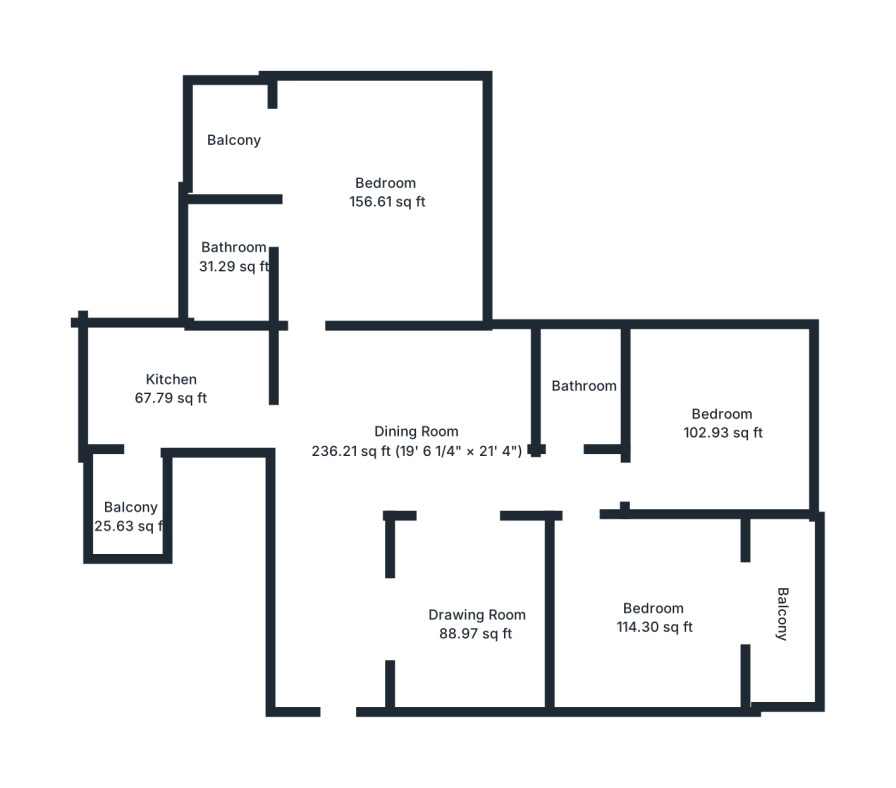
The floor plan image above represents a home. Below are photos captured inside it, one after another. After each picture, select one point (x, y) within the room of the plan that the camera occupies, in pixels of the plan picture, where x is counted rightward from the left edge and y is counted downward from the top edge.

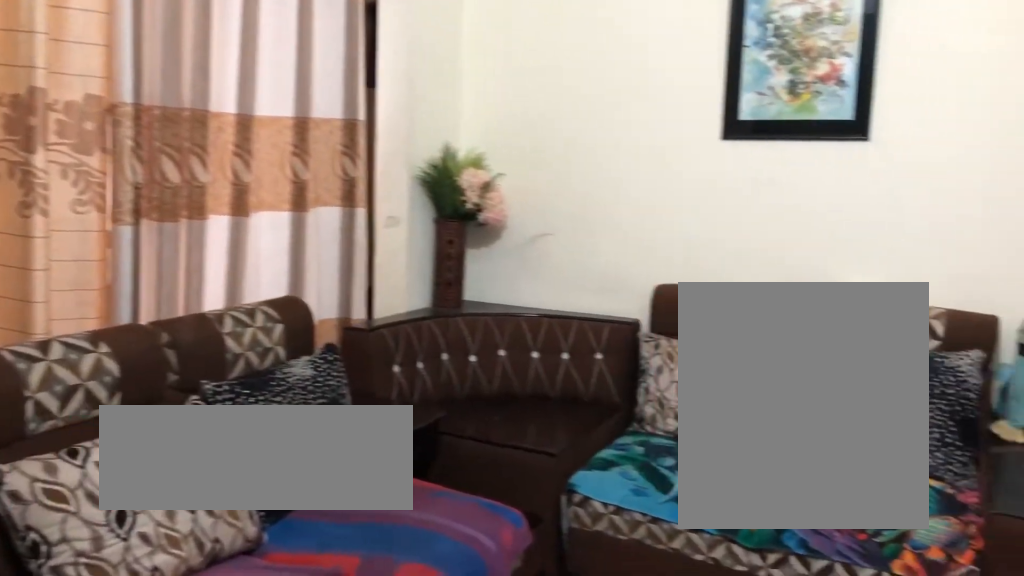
(480, 623)
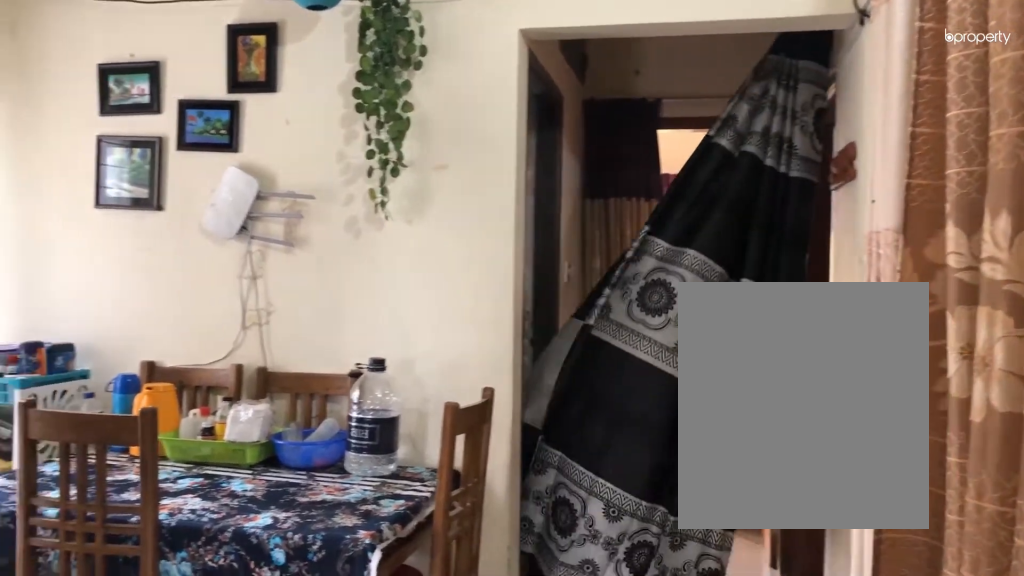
(411, 440)
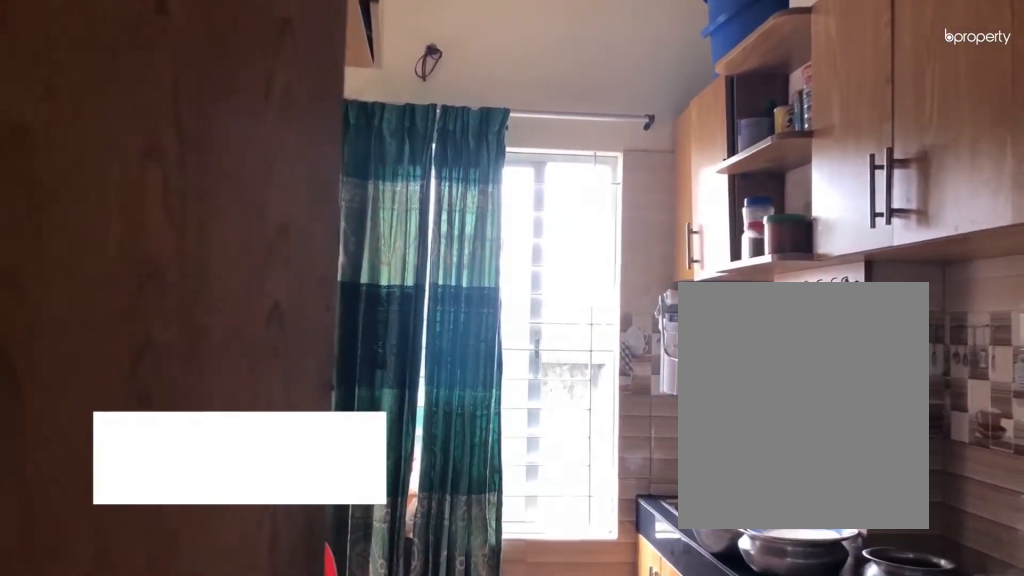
(172, 392)
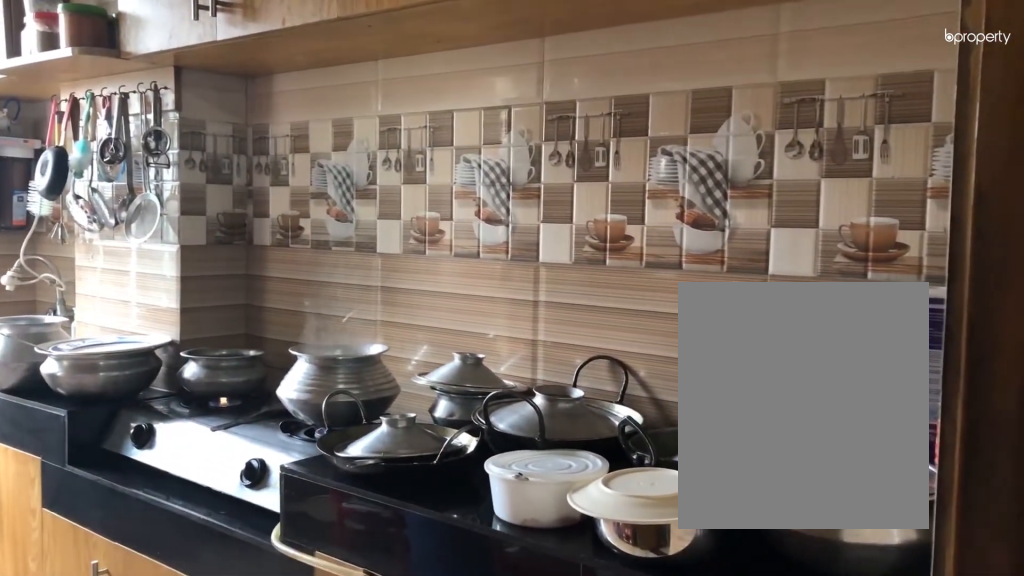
(170, 391)
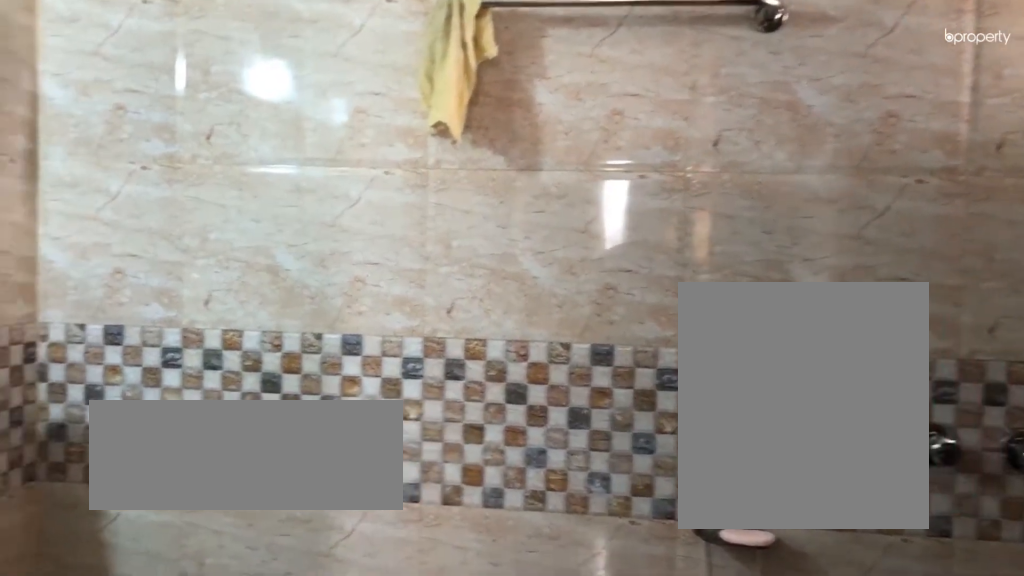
(232, 260)
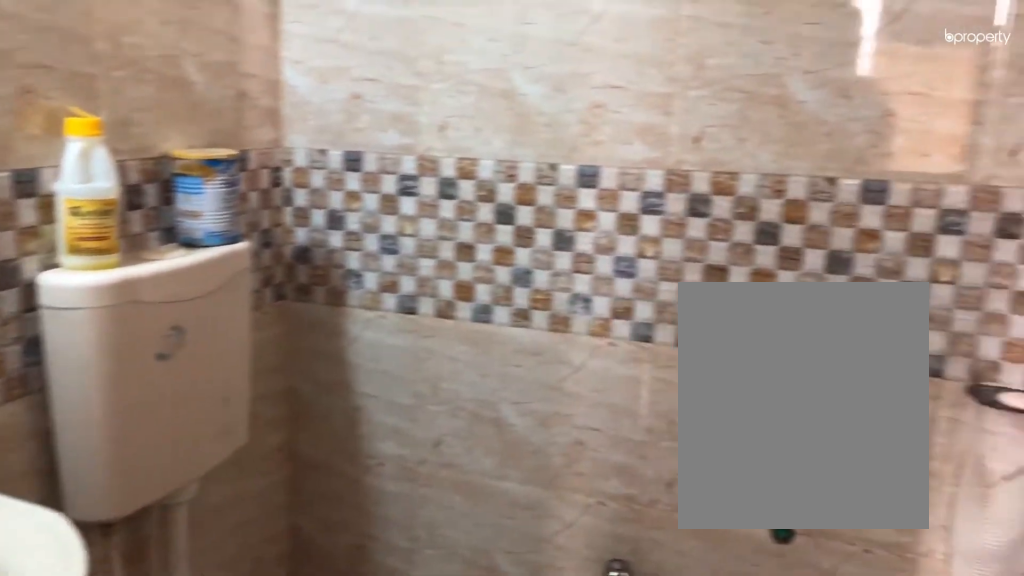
(232, 260)
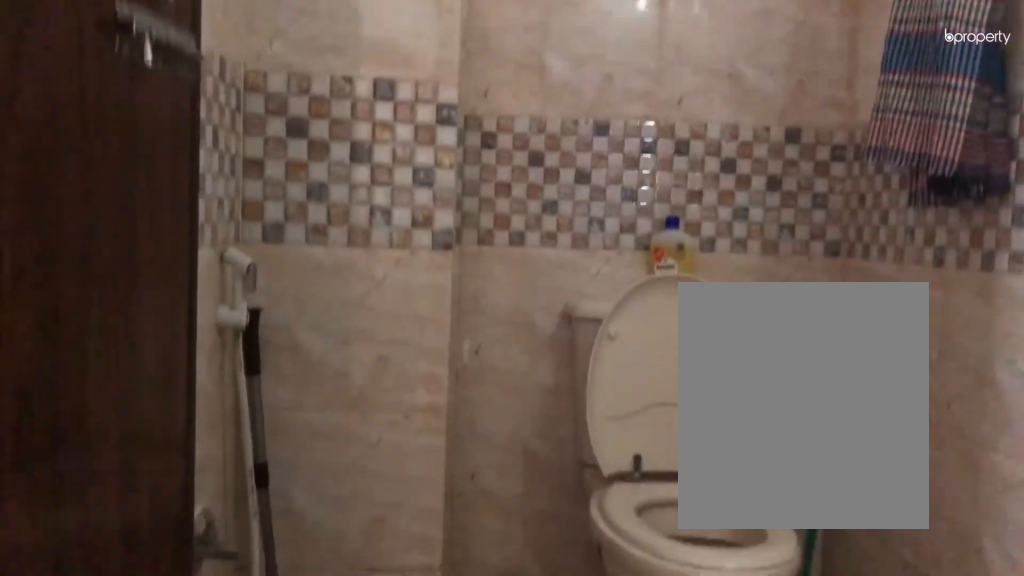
(584, 388)
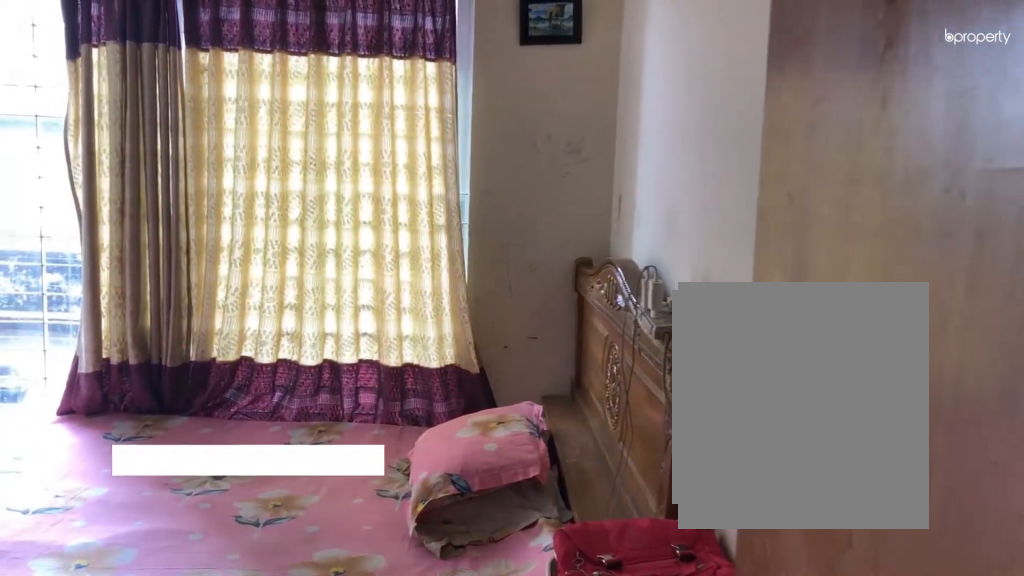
(723, 420)
